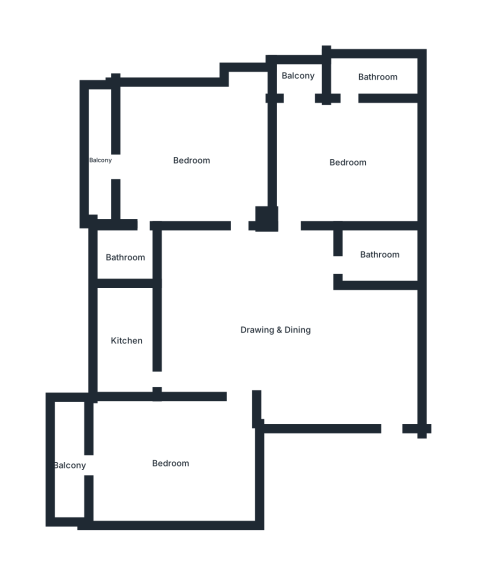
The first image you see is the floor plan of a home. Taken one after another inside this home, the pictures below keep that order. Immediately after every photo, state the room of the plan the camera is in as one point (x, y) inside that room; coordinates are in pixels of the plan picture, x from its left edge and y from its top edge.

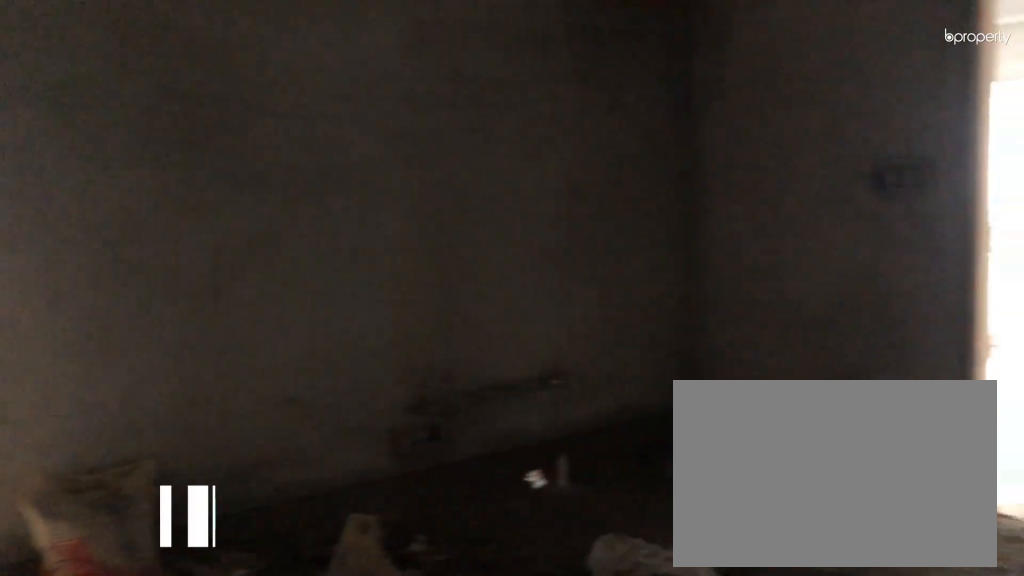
(277, 329)
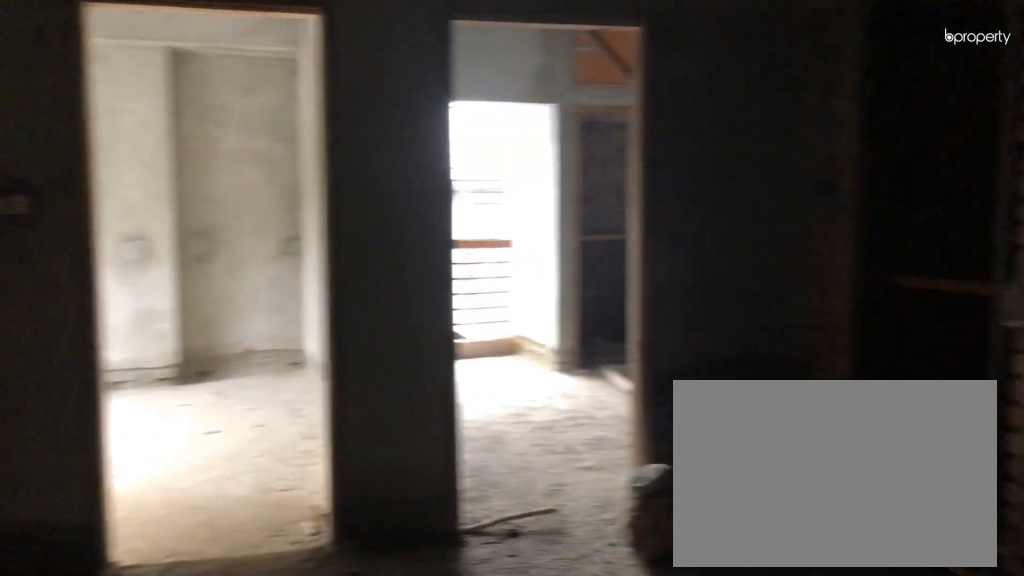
(277, 329)
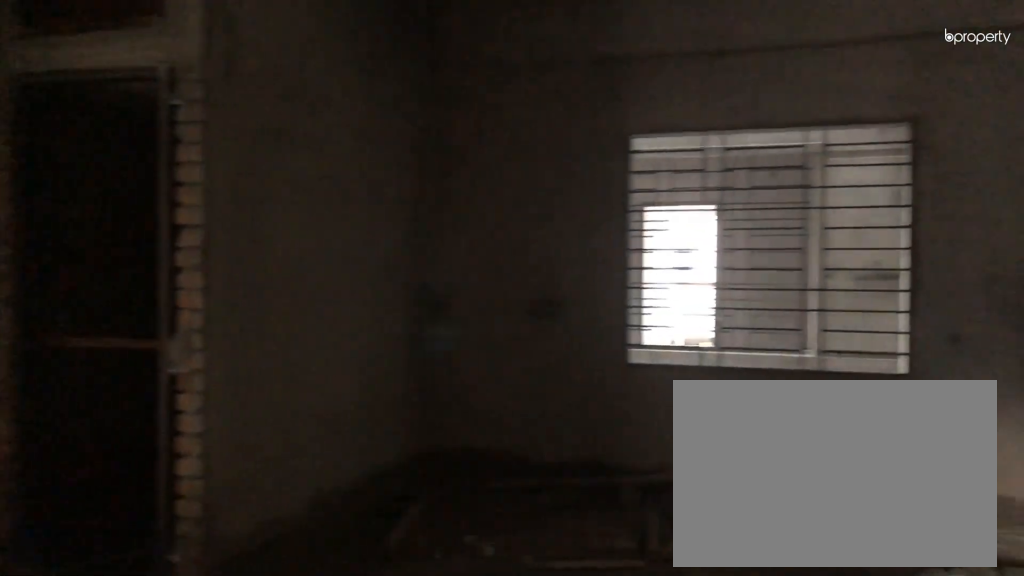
(277, 329)
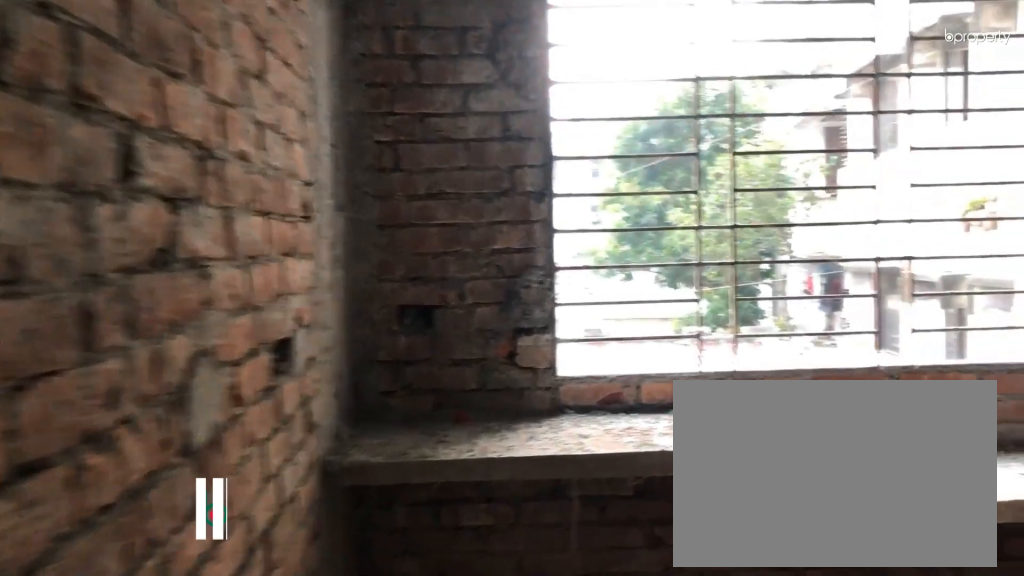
(130, 368)
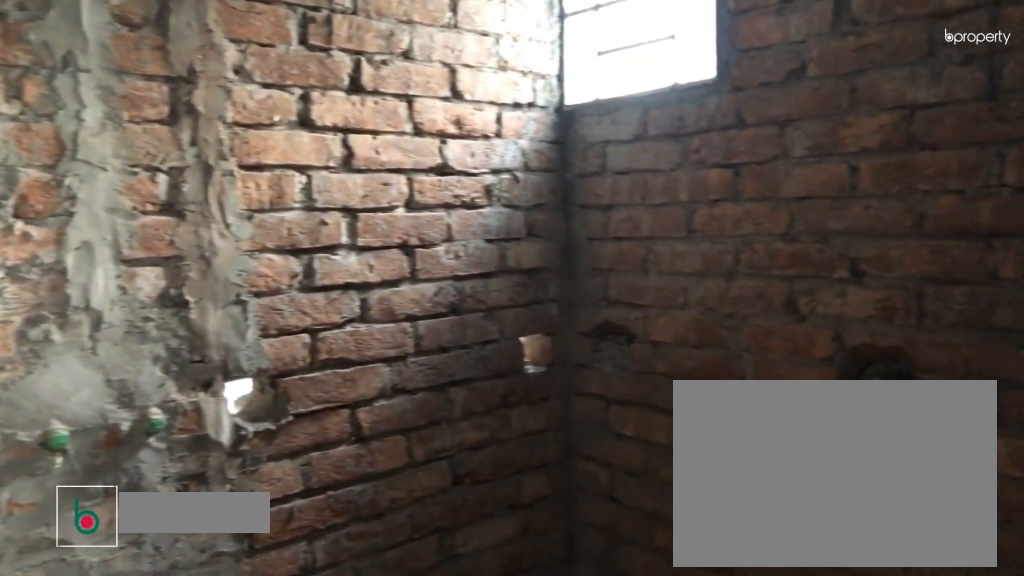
(128, 257)
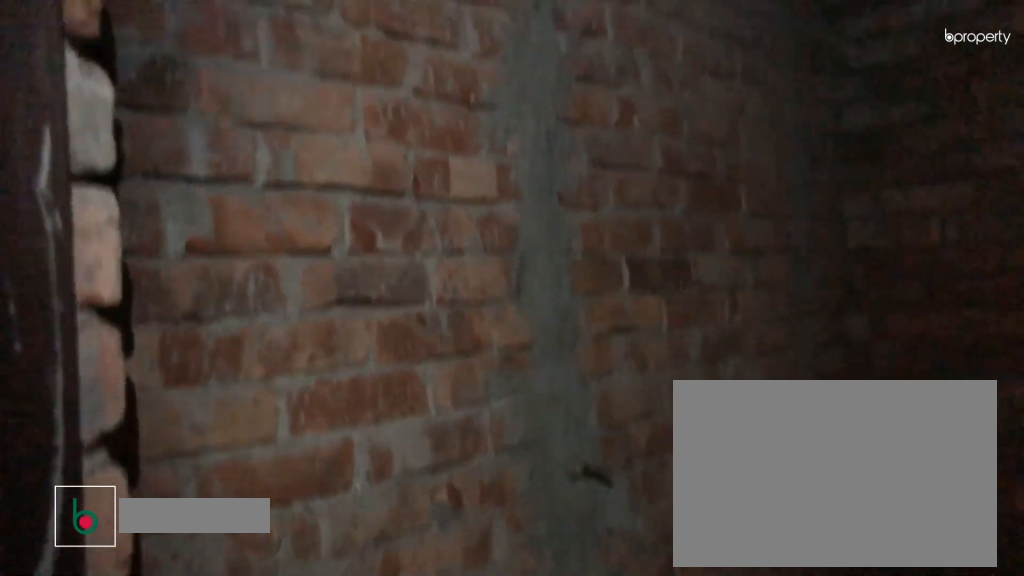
(379, 254)
